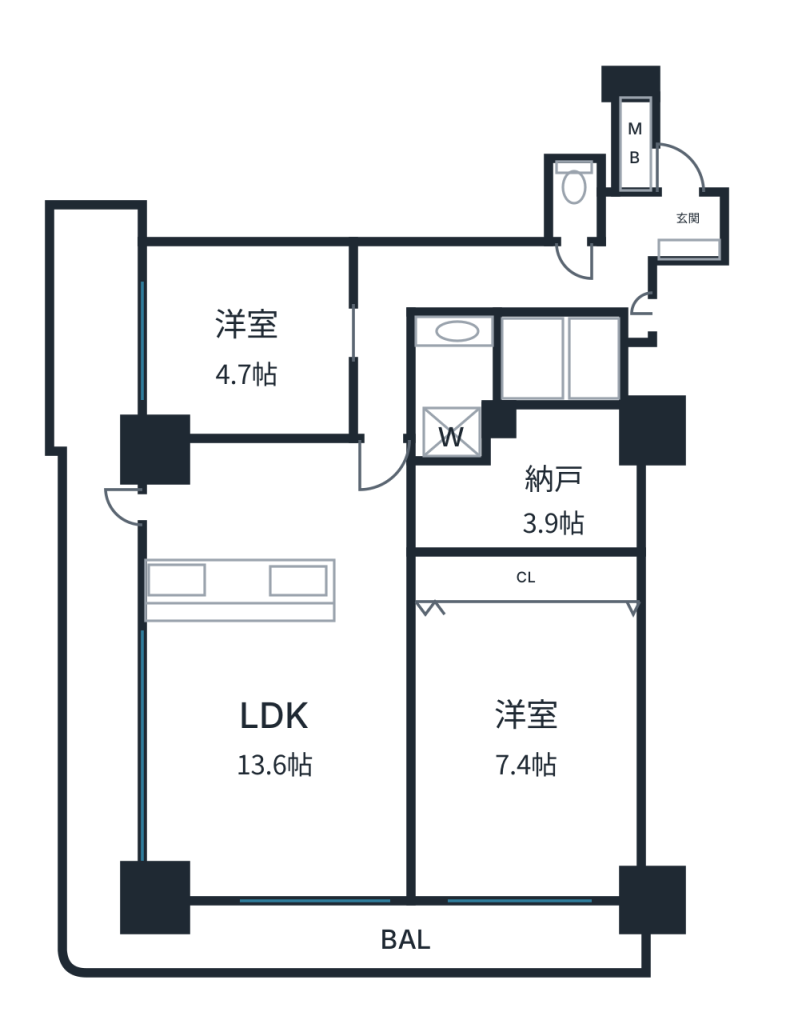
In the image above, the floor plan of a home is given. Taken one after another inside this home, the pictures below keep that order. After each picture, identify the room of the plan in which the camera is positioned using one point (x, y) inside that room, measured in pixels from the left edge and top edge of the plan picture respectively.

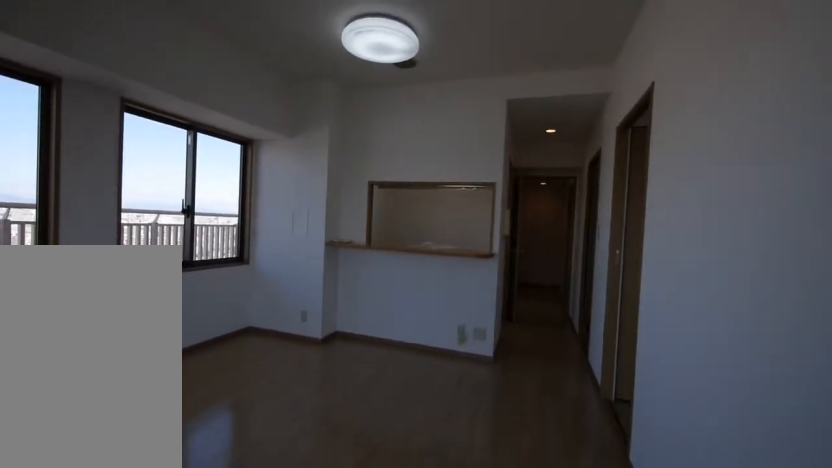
(278, 752)
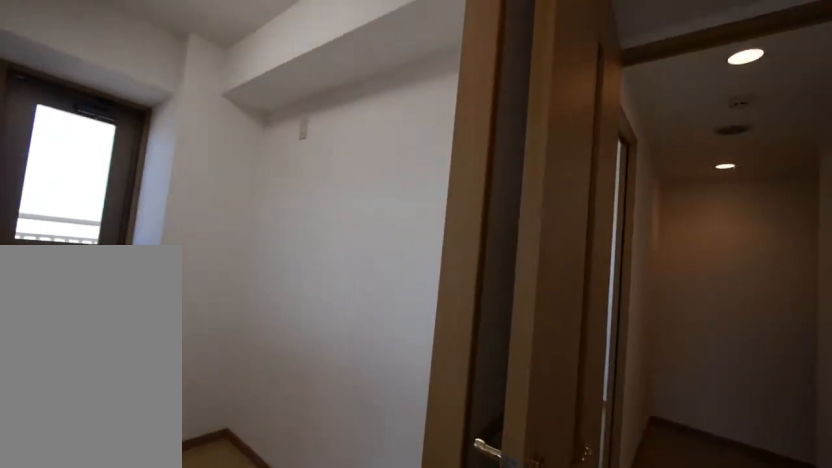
(277, 521)
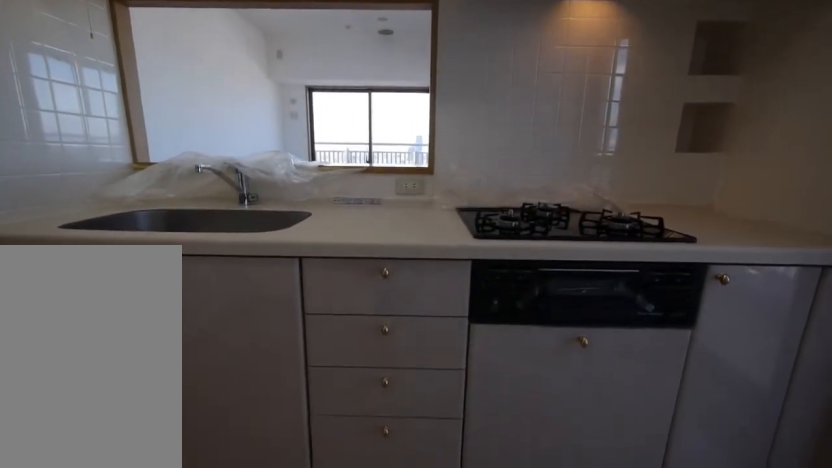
(278, 522)
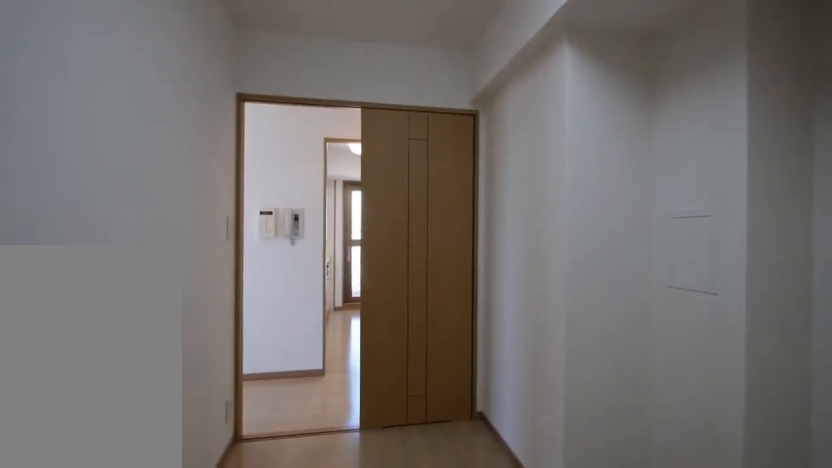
(503, 520)
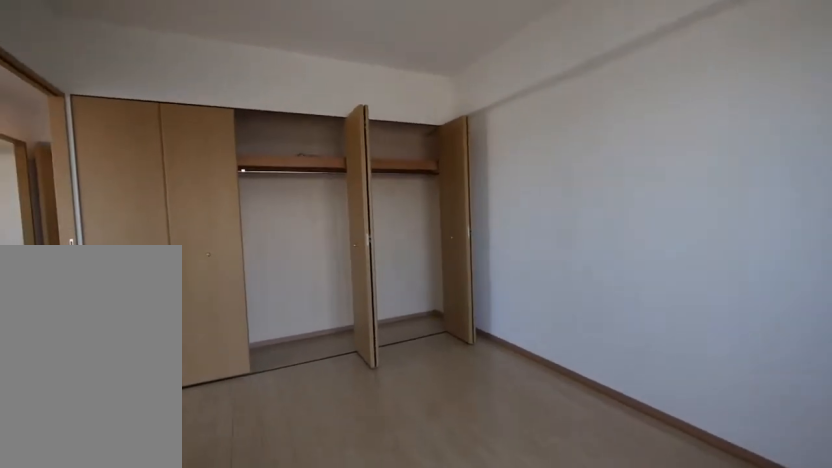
(504, 733)
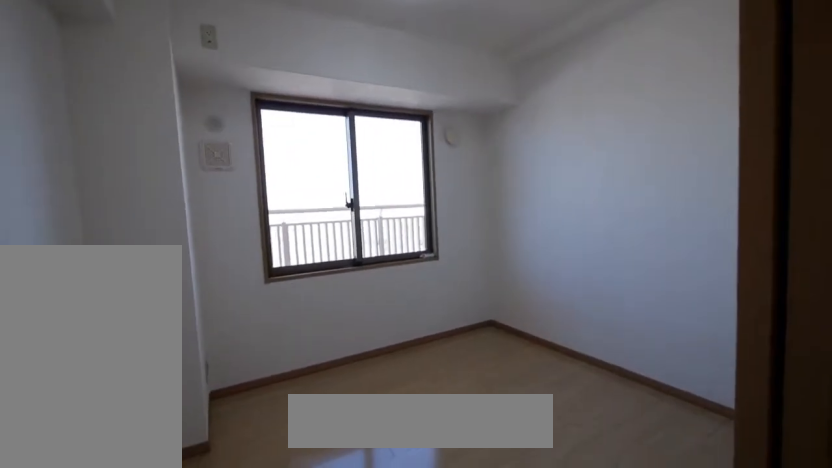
(278, 352)
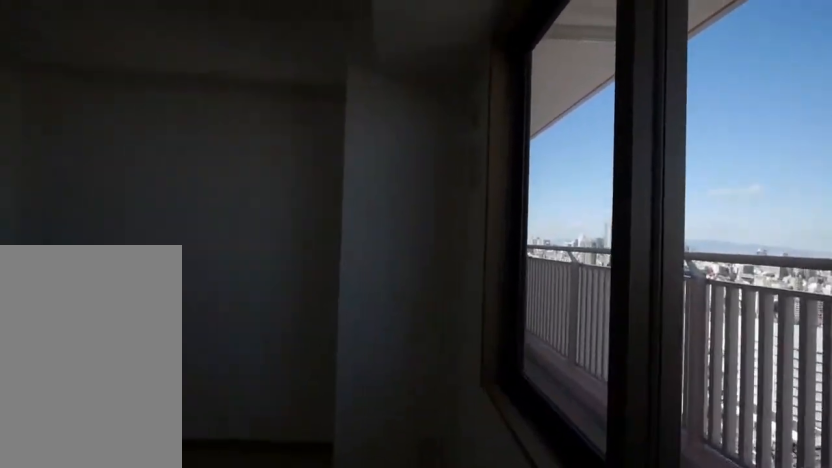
(276, 352)
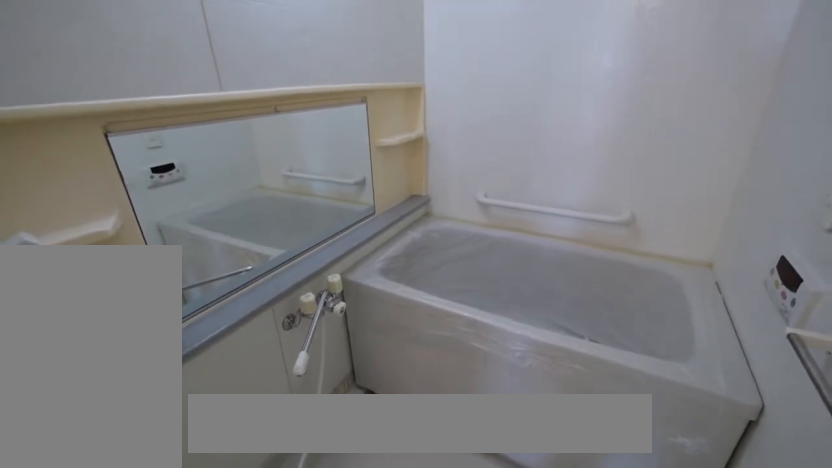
(504, 344)
